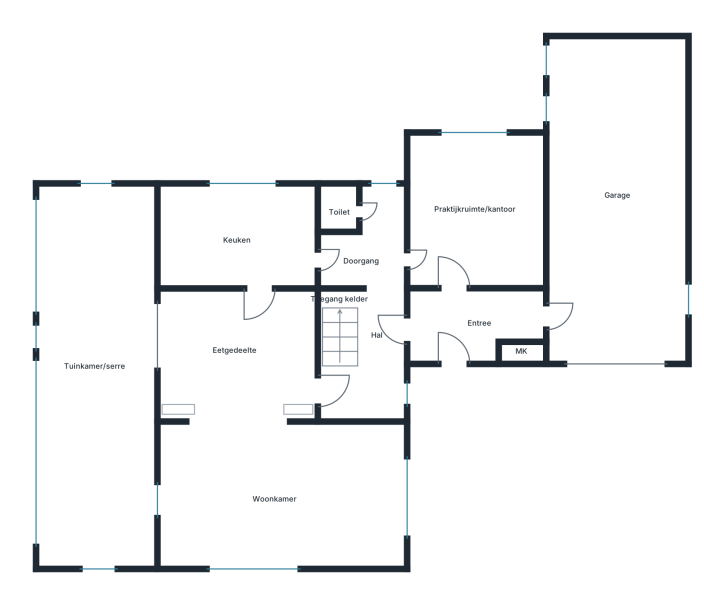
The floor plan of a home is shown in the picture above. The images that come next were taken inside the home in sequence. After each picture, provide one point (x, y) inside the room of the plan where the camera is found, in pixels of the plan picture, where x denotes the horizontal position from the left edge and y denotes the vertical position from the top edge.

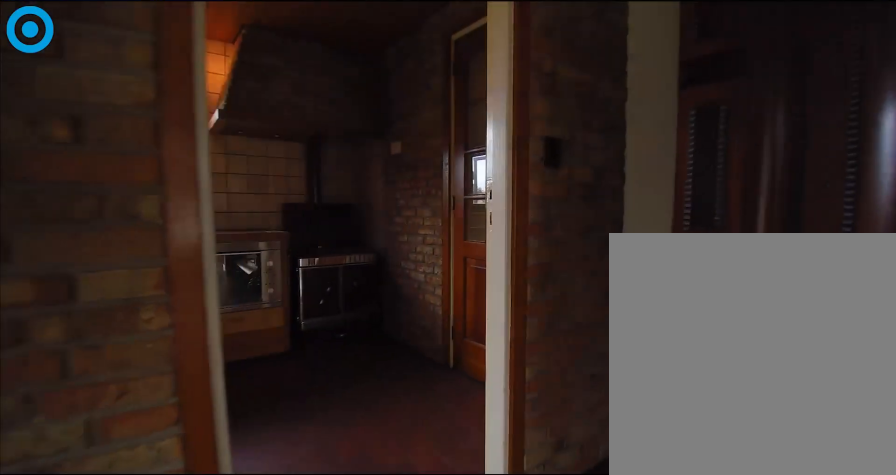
(276, 440)
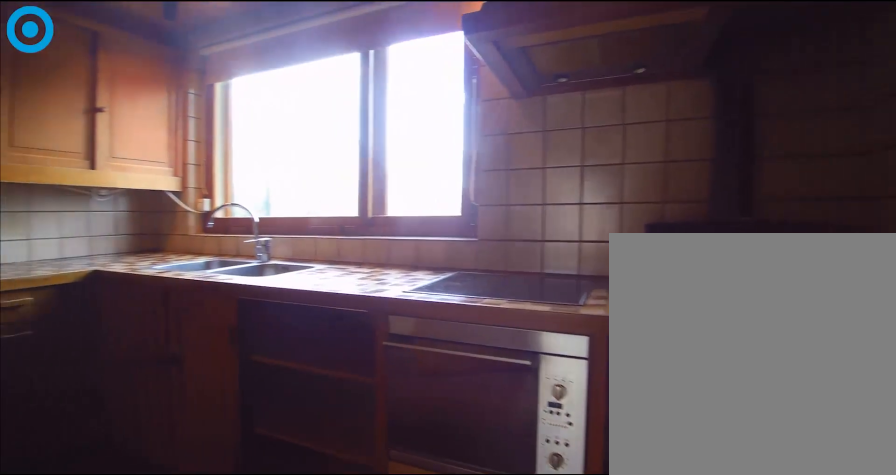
(239, 238)
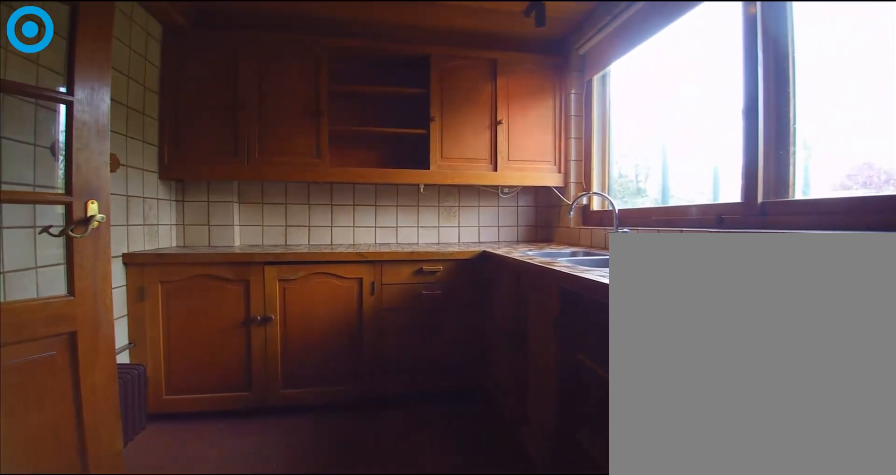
(239, 238)
